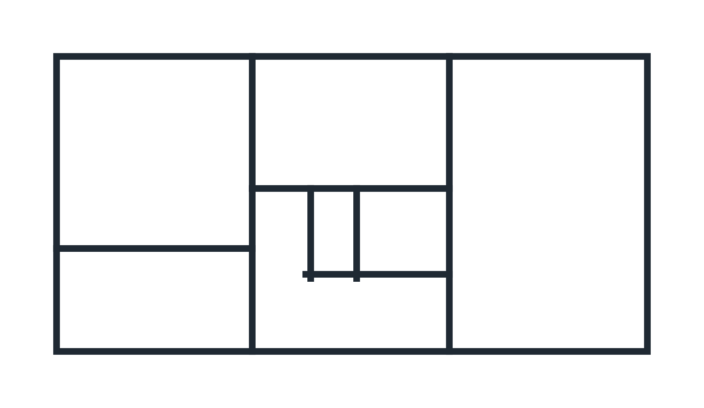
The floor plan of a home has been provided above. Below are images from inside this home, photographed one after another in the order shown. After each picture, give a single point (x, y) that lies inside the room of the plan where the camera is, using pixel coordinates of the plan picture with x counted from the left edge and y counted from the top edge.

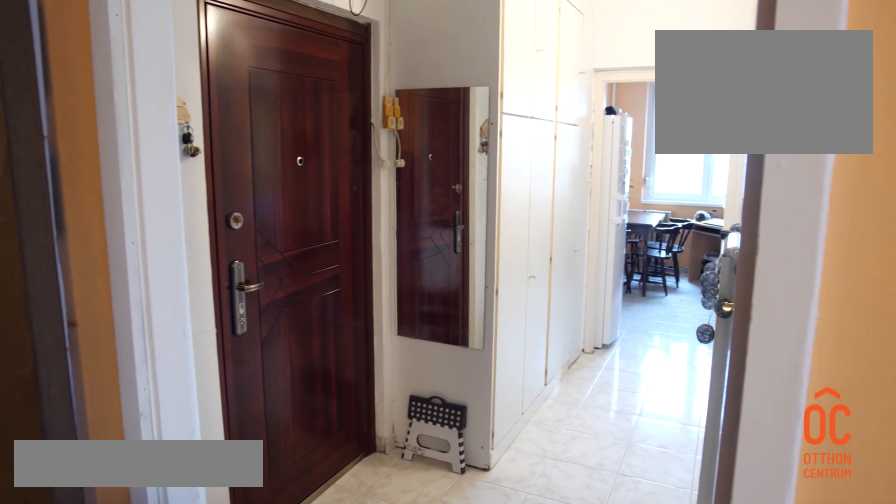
(368, 311)
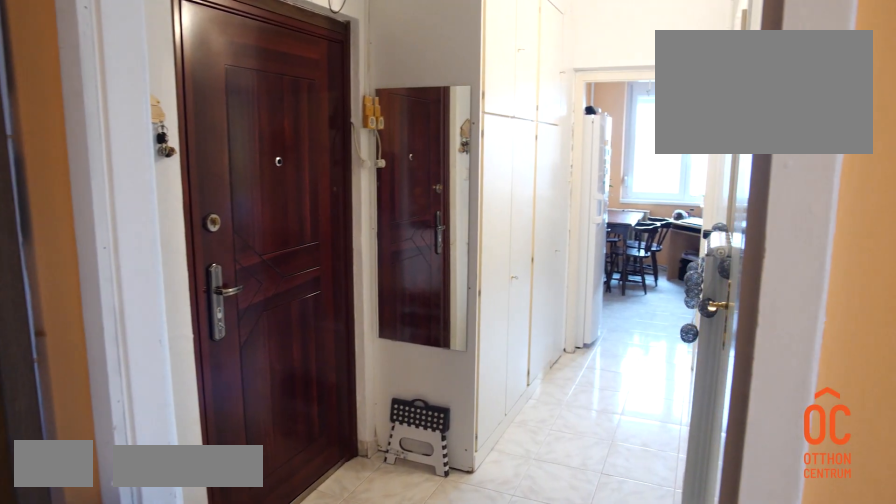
(362, 311)
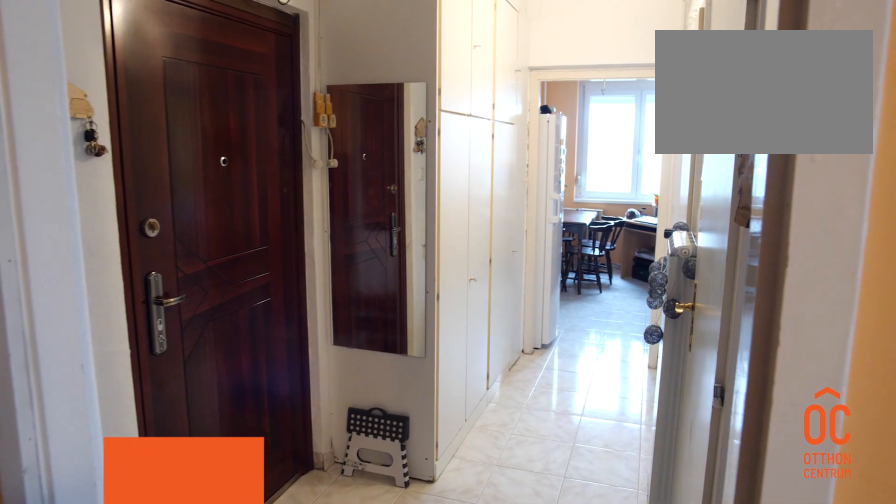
(344, 311)
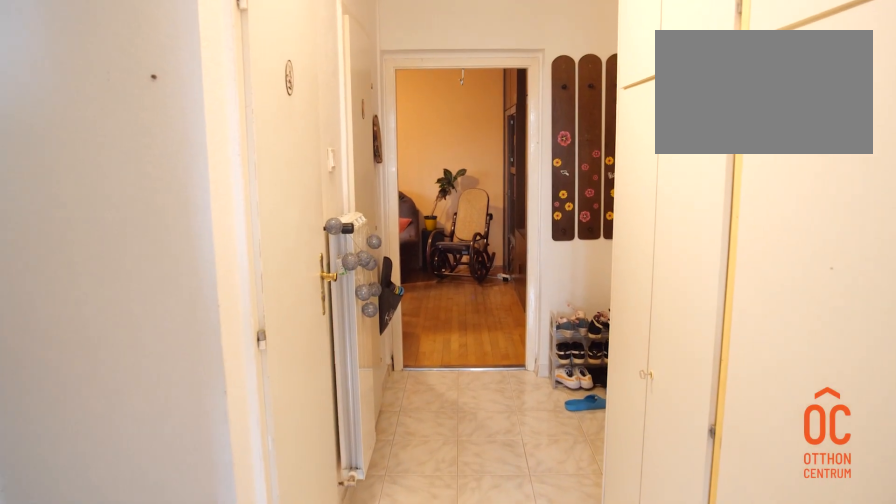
(321, 311)
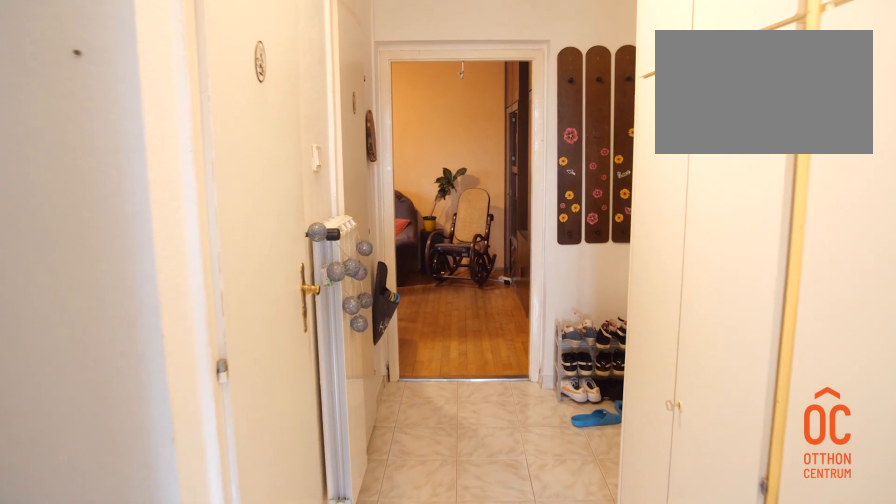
(309, 311)
